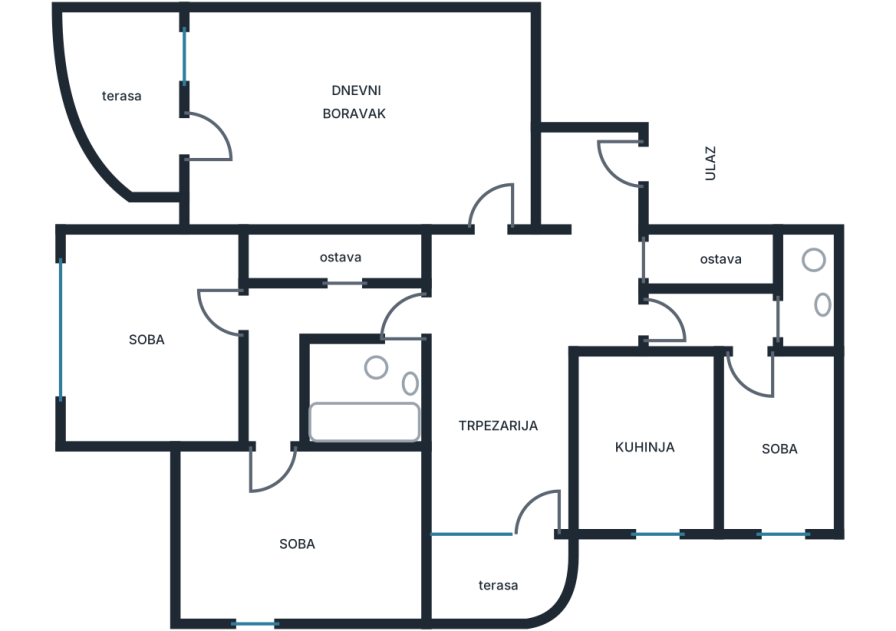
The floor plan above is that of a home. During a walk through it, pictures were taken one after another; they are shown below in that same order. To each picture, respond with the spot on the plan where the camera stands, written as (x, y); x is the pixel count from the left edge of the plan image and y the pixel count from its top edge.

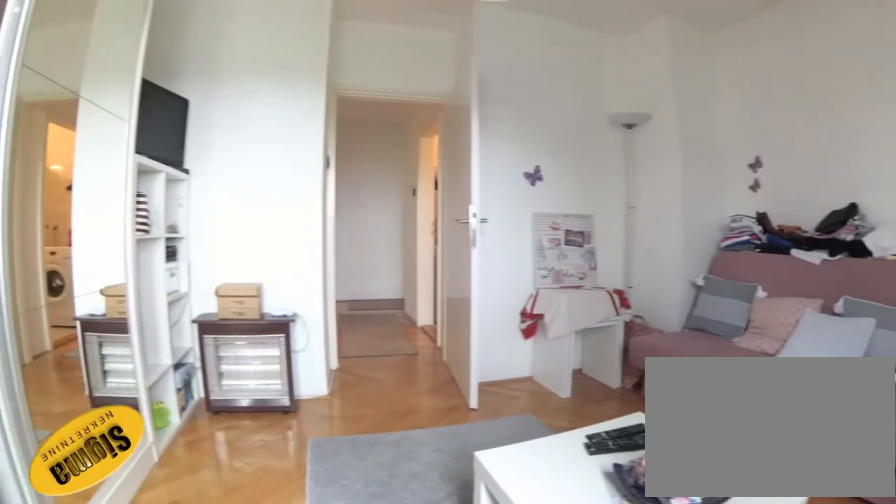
(287, 617)
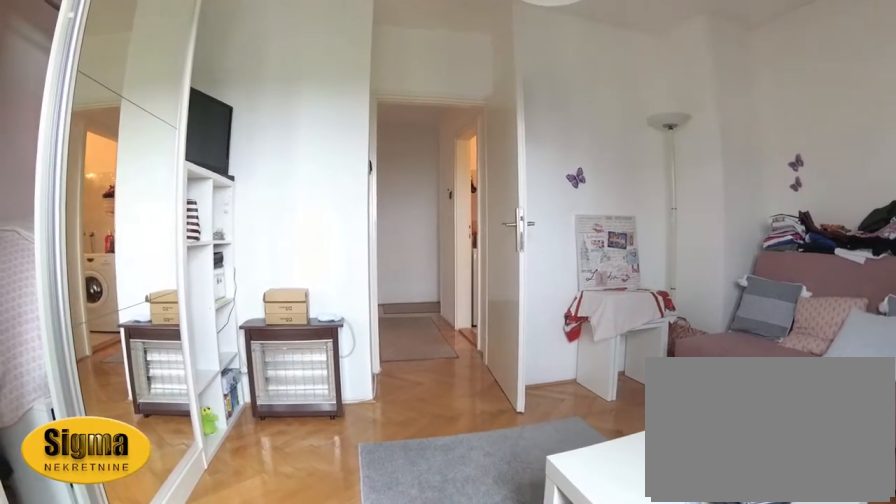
(295, 618)
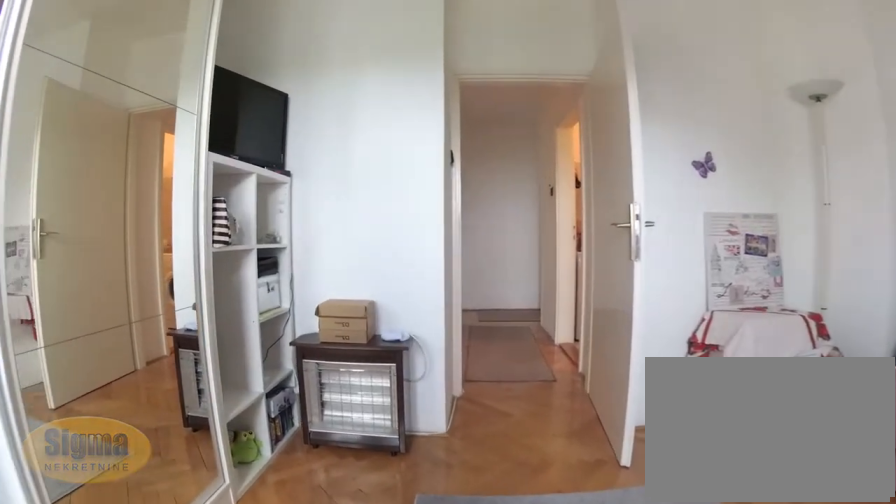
(291, 588)
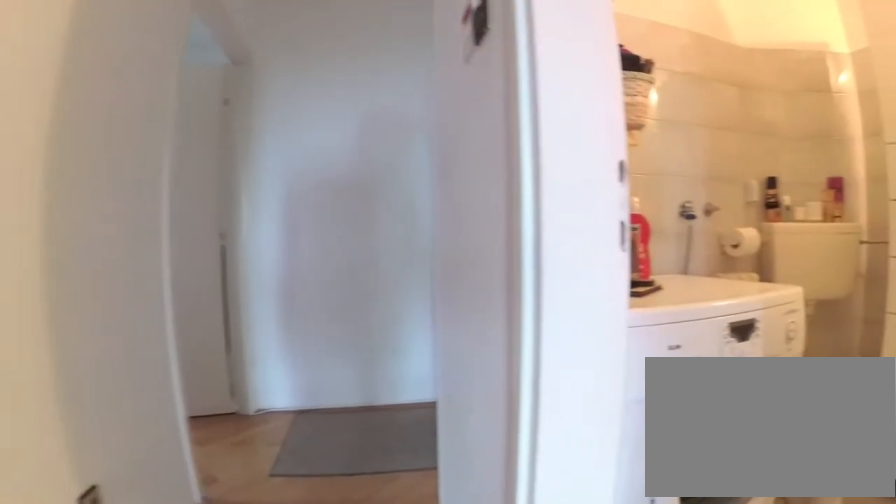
(268, 429)
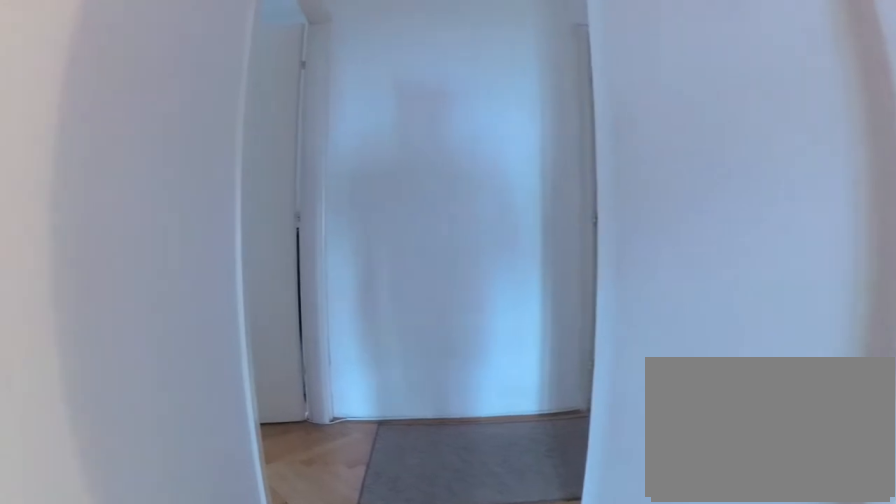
(274, 418)
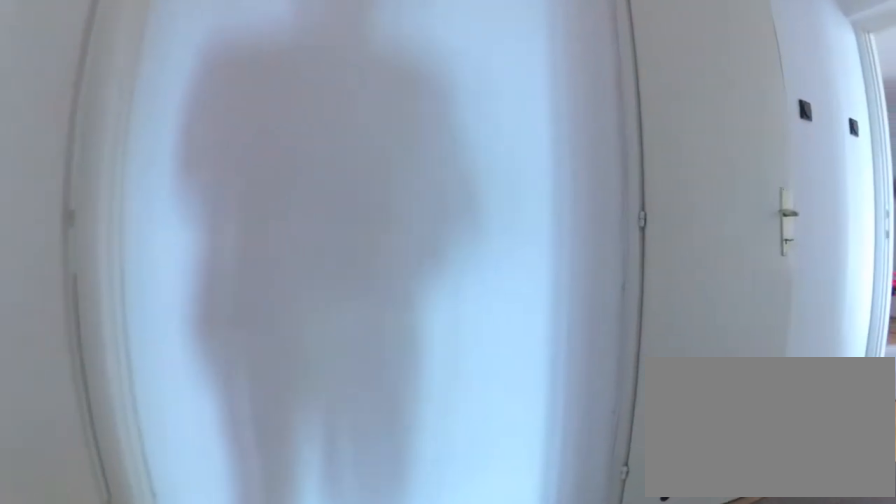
(274, 358)
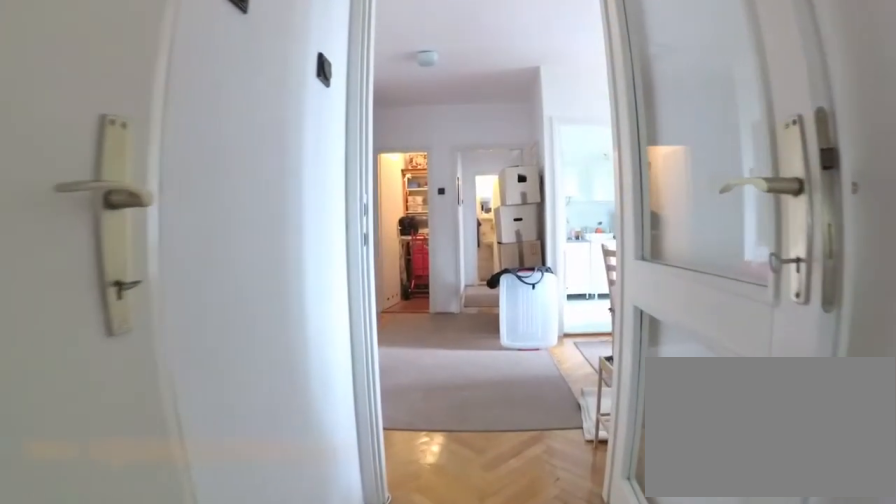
(299, 315)
